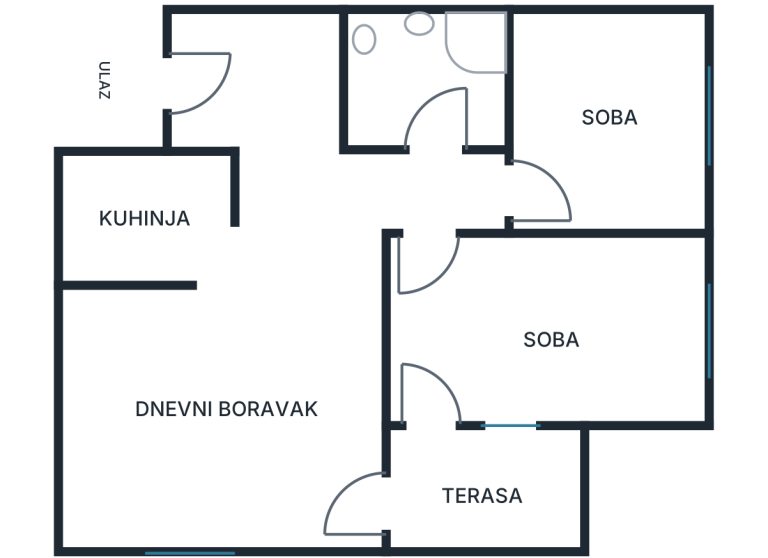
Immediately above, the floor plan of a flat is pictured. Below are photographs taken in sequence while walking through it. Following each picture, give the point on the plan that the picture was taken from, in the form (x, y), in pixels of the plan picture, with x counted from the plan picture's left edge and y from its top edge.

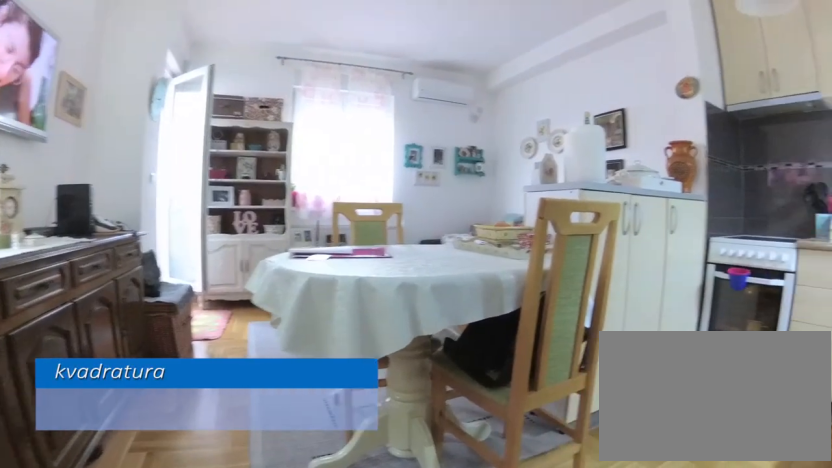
(271, 210)
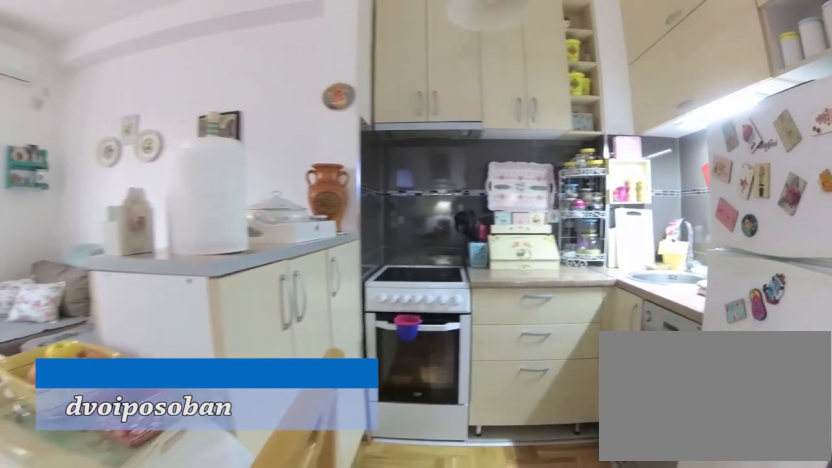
(277, 231)
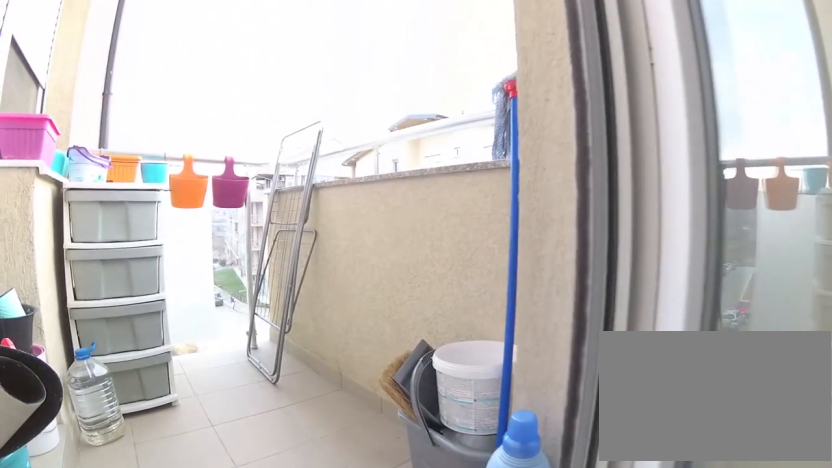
(327, 489)
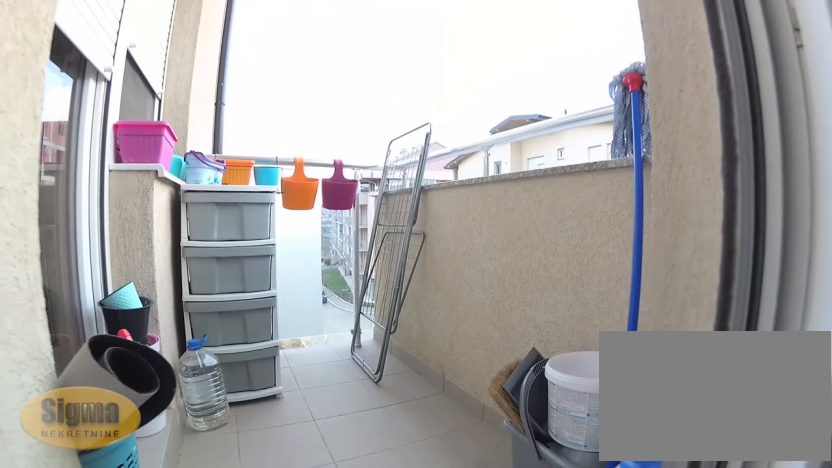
(349, 493)
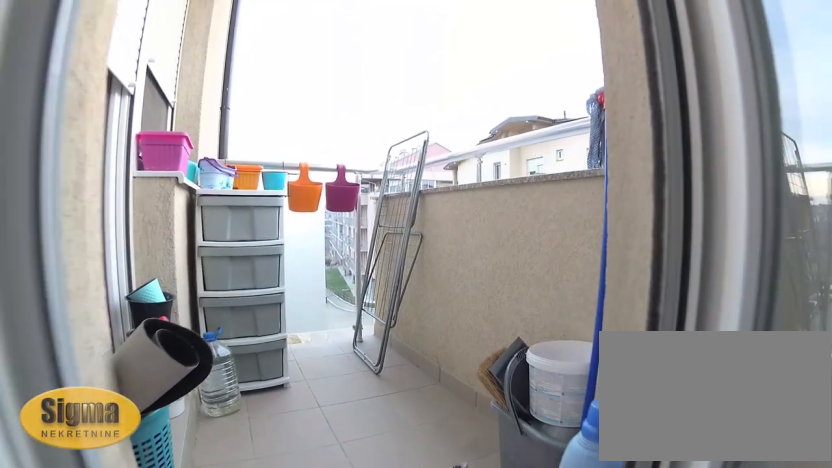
(340, 493)
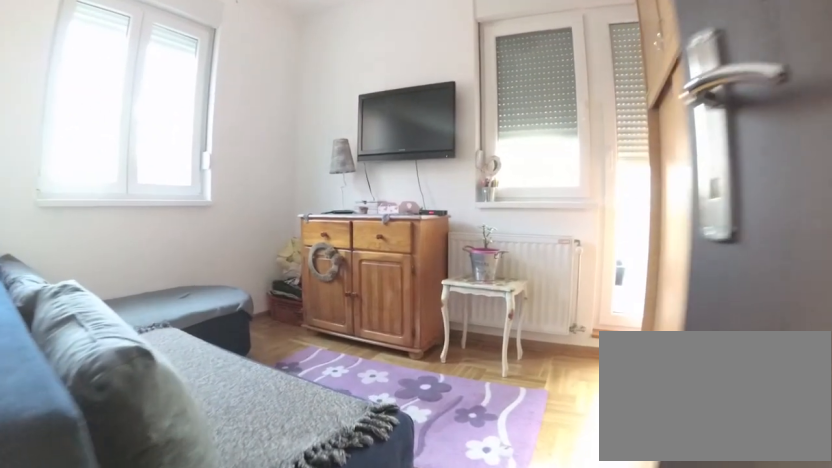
(414, 225)
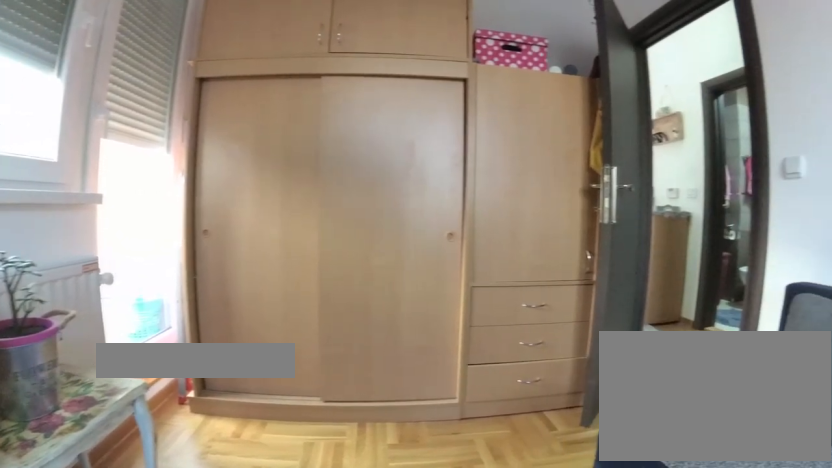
(593, 356)
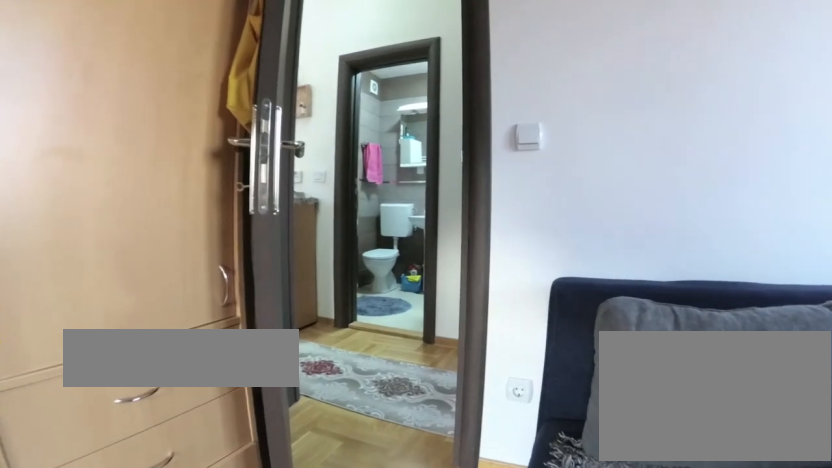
(502, 299)
